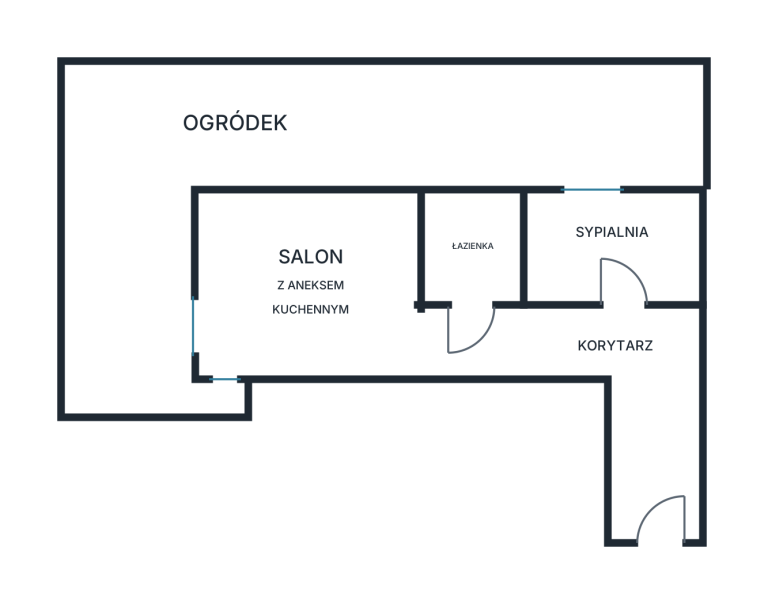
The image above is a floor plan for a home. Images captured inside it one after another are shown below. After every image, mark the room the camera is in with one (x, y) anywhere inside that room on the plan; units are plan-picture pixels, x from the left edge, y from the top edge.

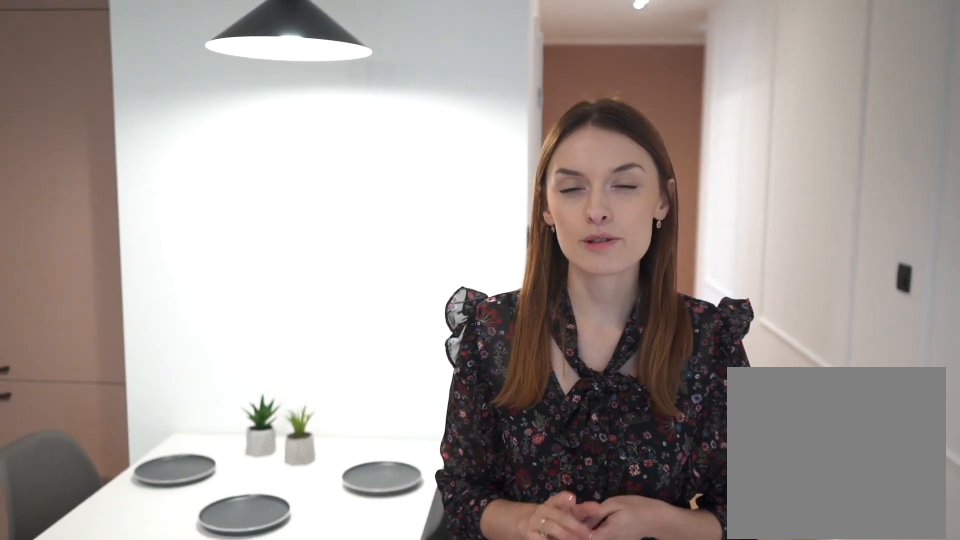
(307, 284)
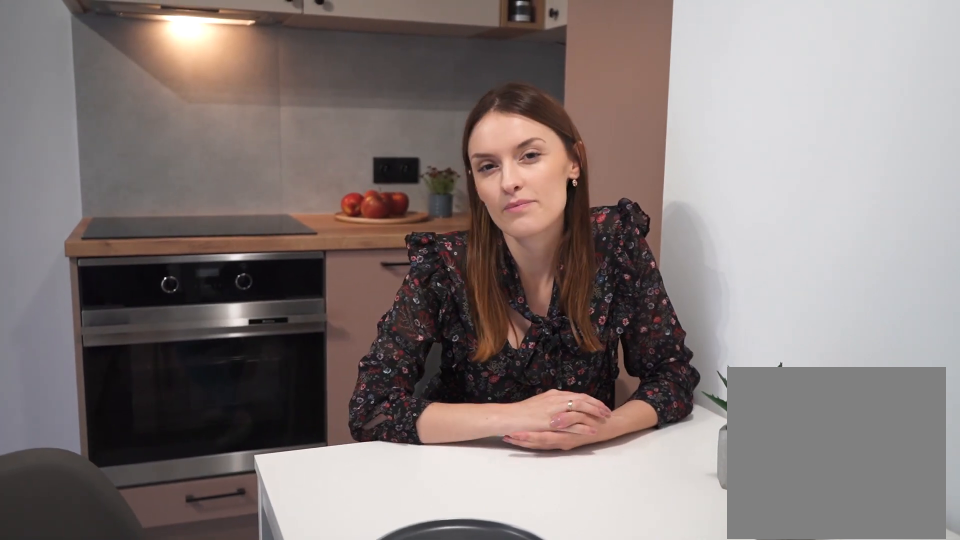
(307, 284)
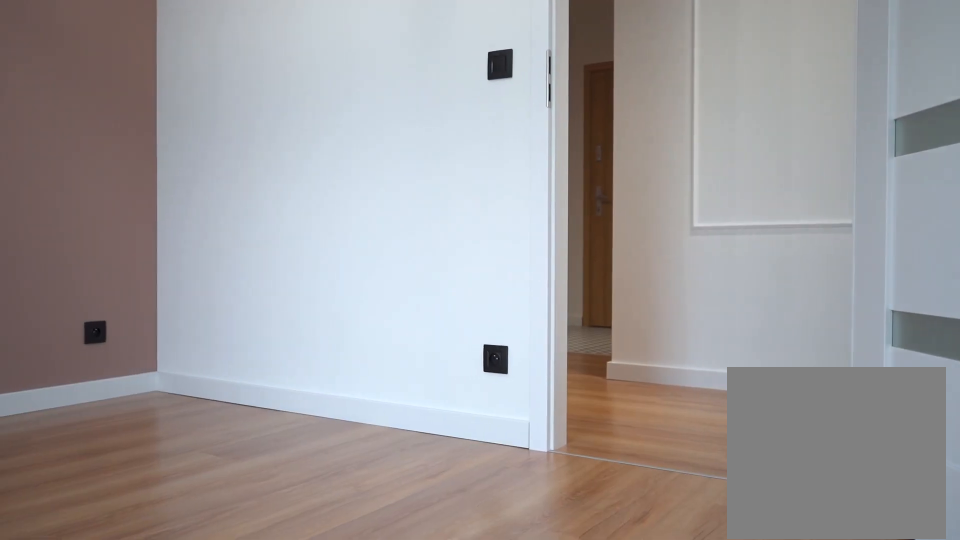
(610, 244)
